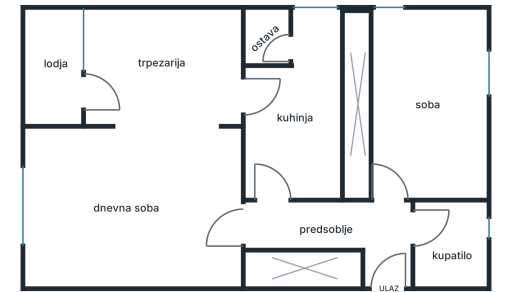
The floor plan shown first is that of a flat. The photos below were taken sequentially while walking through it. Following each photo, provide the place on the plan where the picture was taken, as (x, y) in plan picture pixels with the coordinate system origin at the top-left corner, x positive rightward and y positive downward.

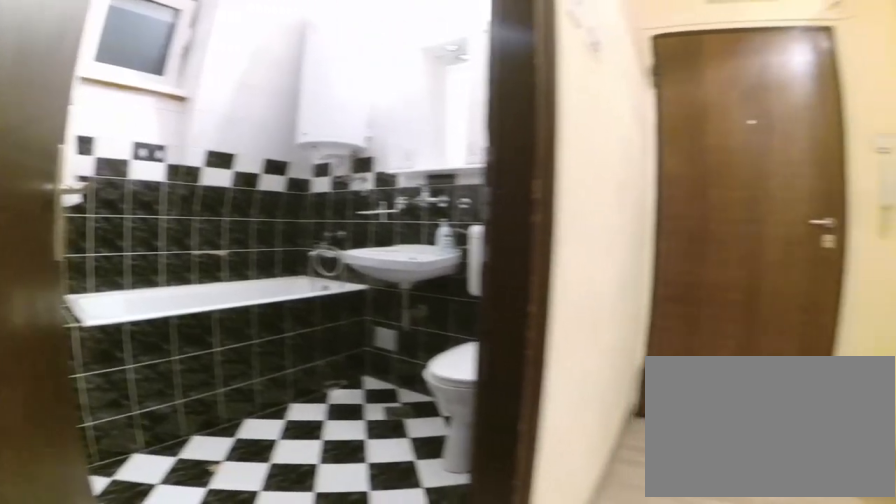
(400, 210)
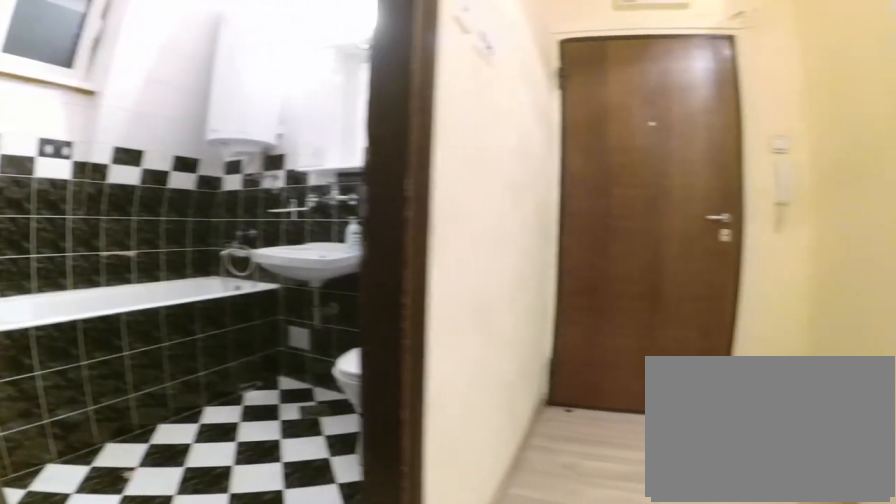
(397, 209)
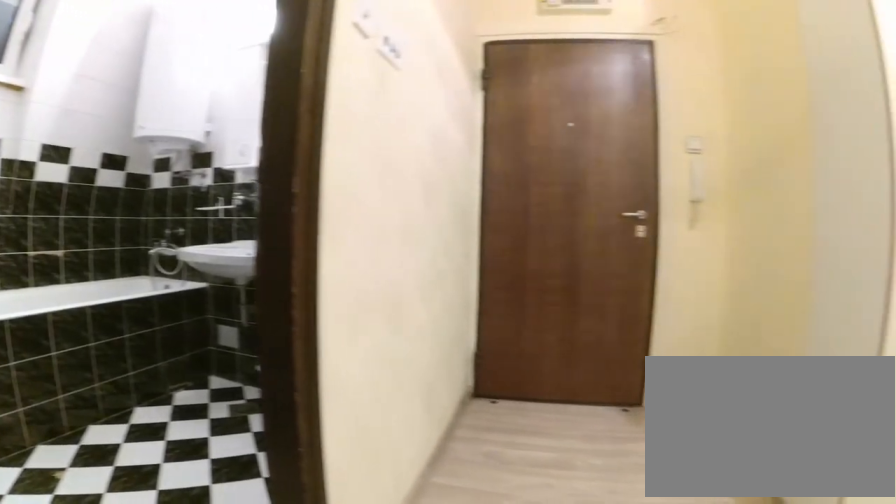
(394, 209)
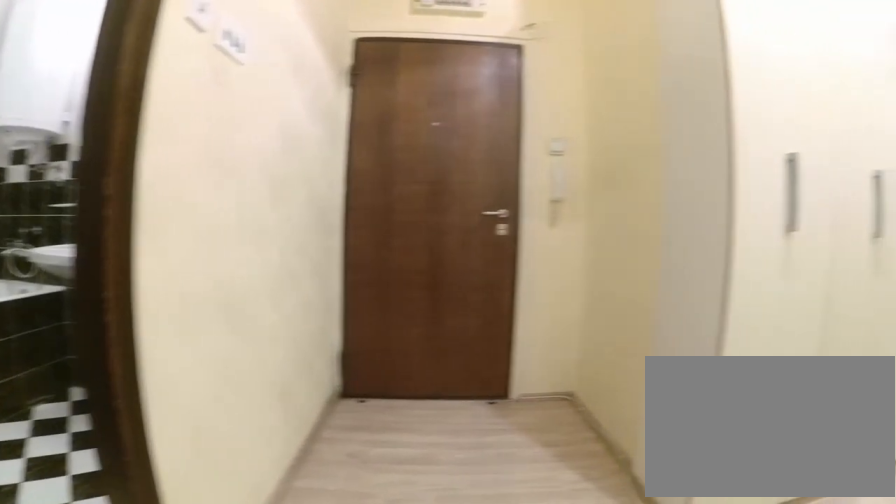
(391, 207)
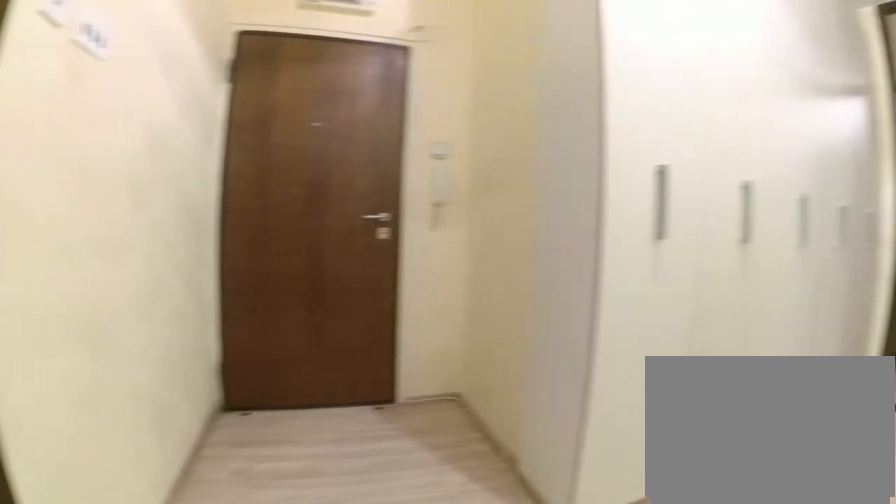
(393, 208)
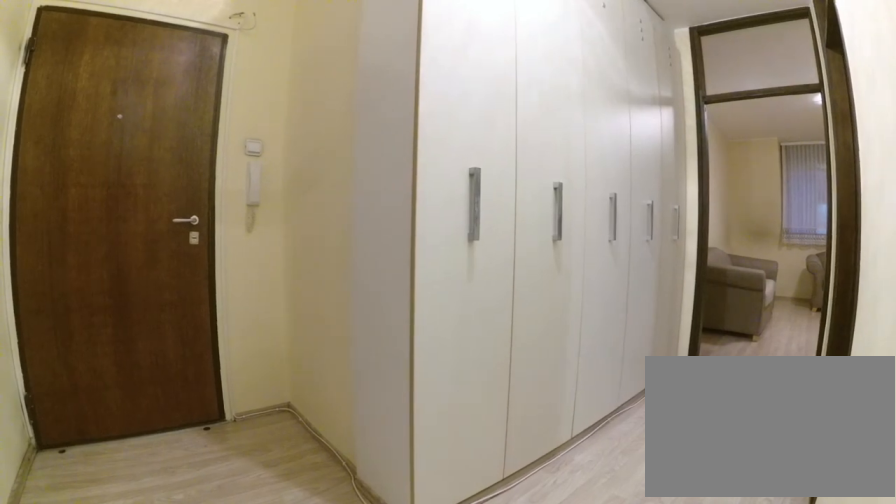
(397, 211)
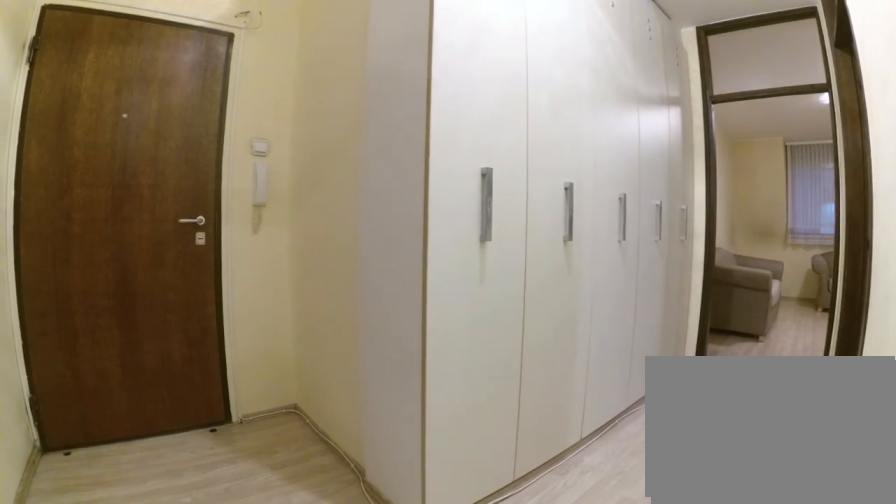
(396, 212)
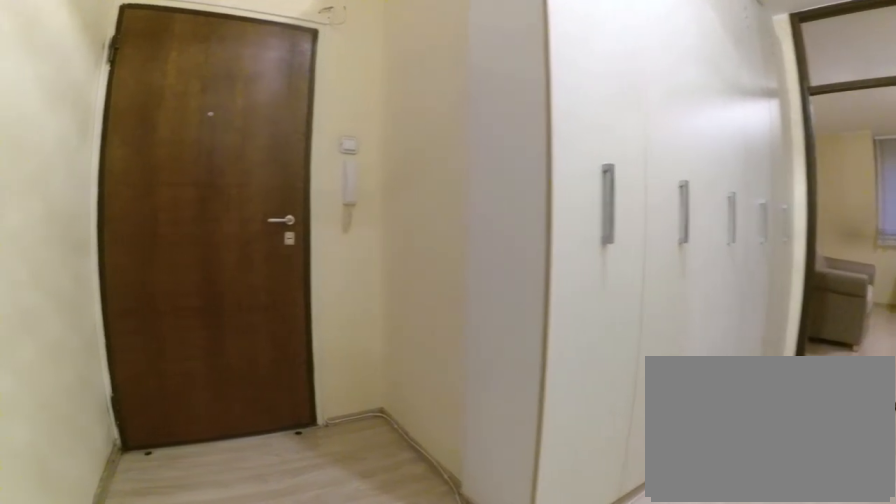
(393, 215)
